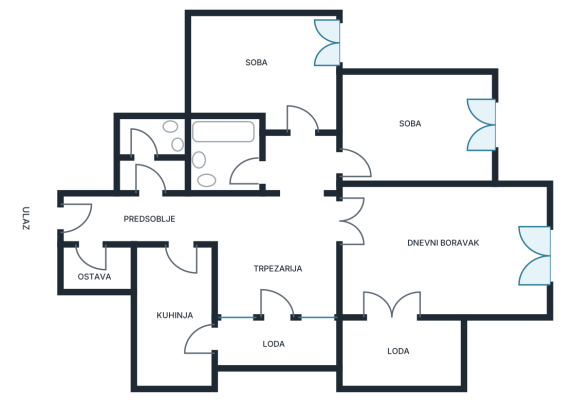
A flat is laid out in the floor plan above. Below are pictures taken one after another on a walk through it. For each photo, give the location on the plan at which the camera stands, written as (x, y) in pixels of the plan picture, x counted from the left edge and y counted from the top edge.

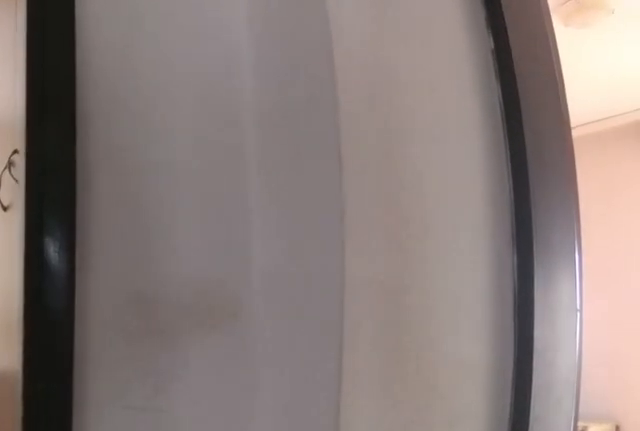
(301, 181)
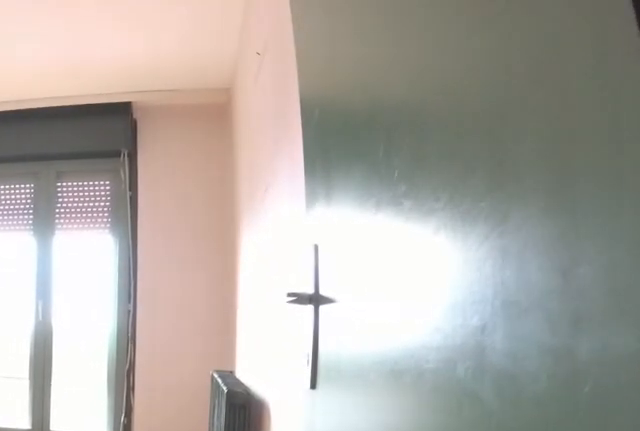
(313, 170)
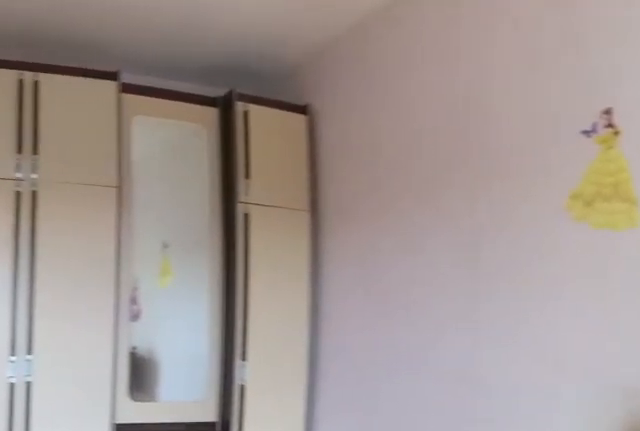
(502, 145)
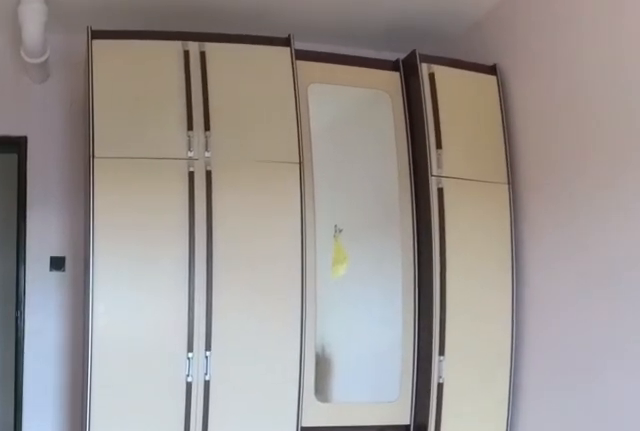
(493, 139)
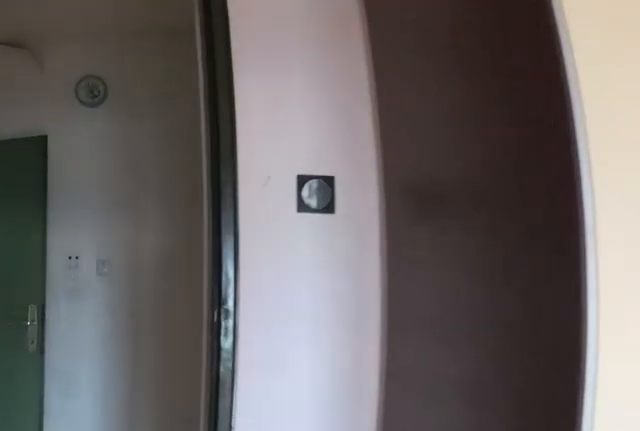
(427, 147)
